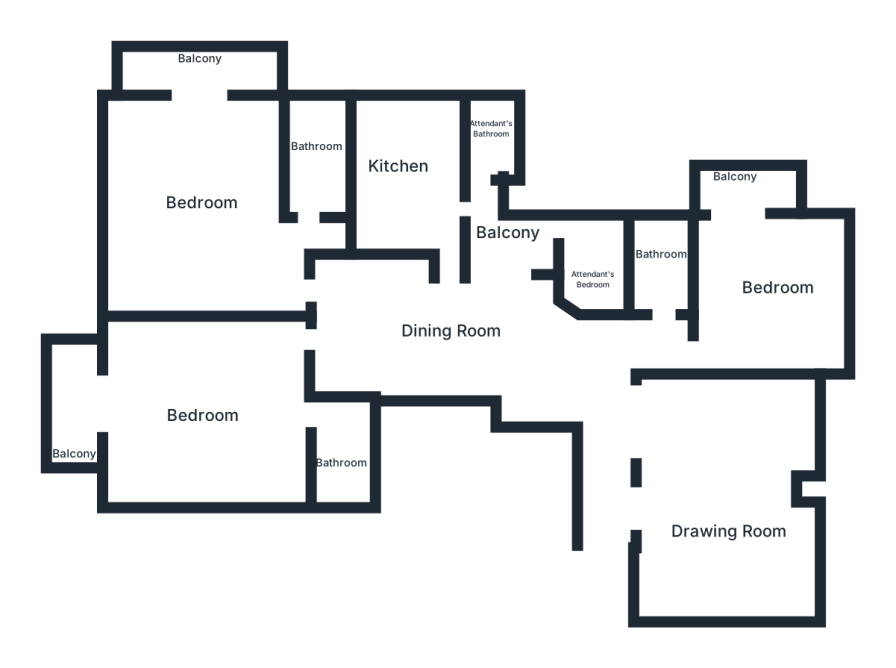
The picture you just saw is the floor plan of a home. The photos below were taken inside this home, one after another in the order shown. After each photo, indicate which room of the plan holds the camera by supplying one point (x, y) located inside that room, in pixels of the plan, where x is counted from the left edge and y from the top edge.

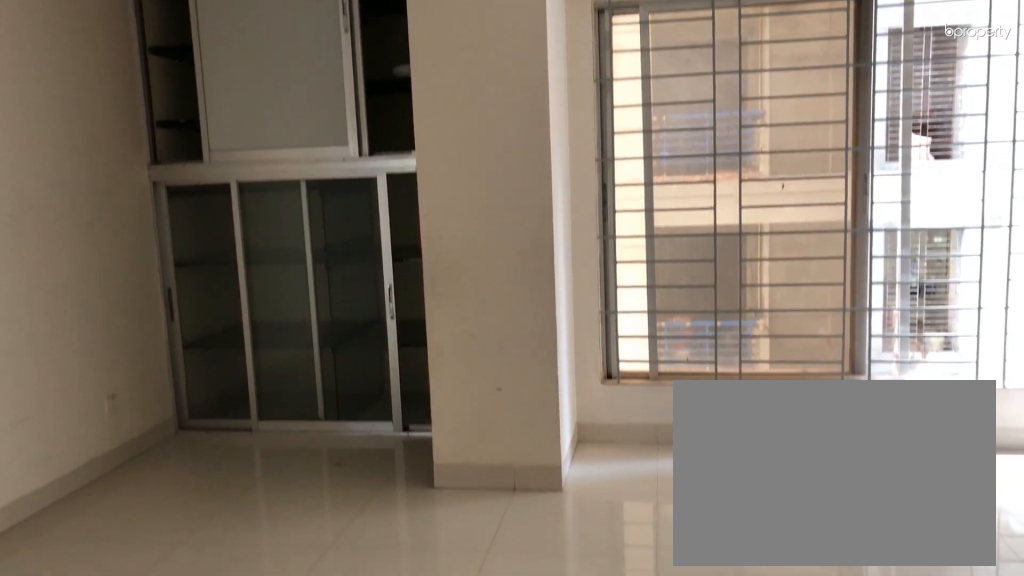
(716, 503)
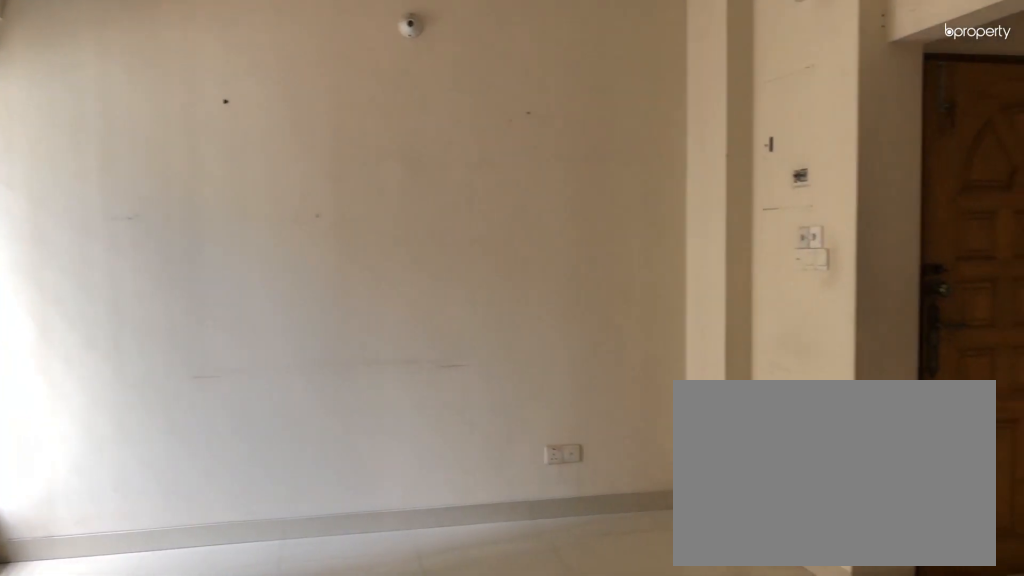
(716, 504)
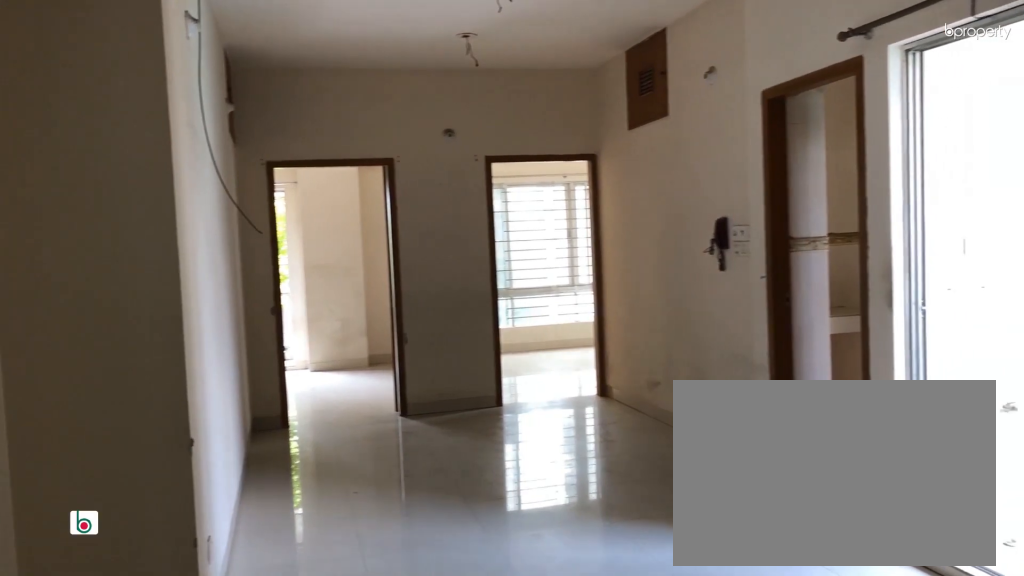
(437, 322)
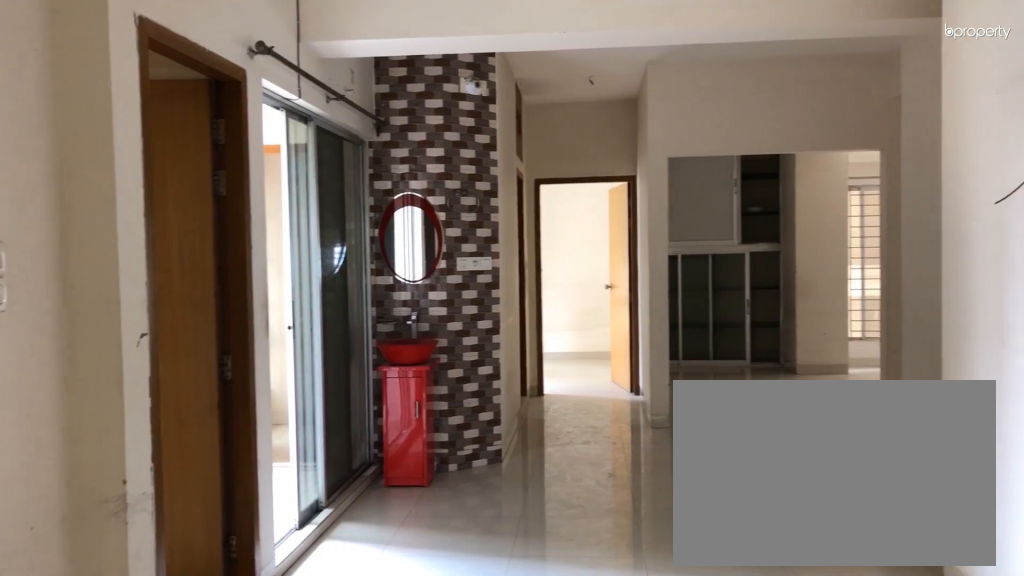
(437, 322)
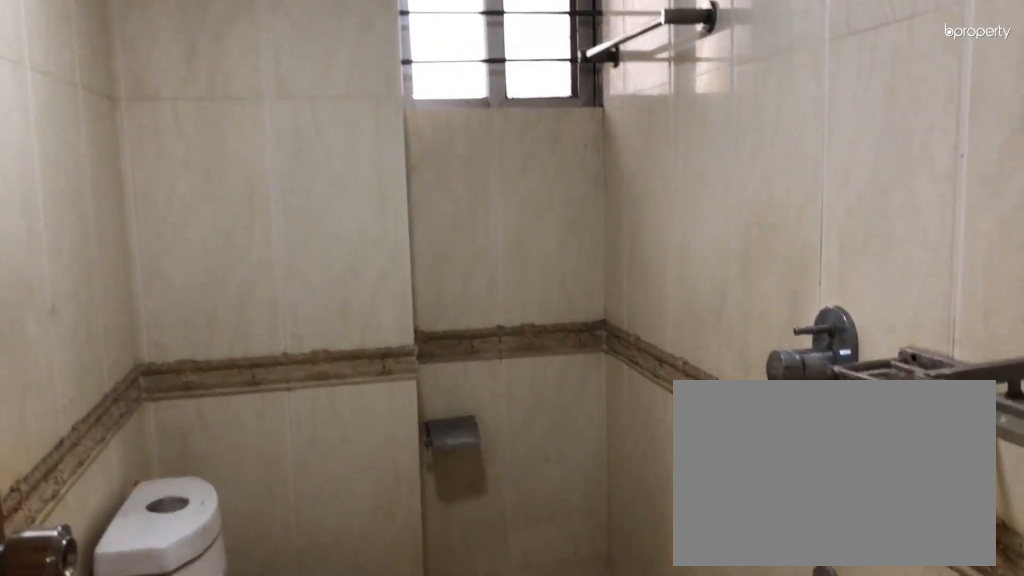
(663, 262)
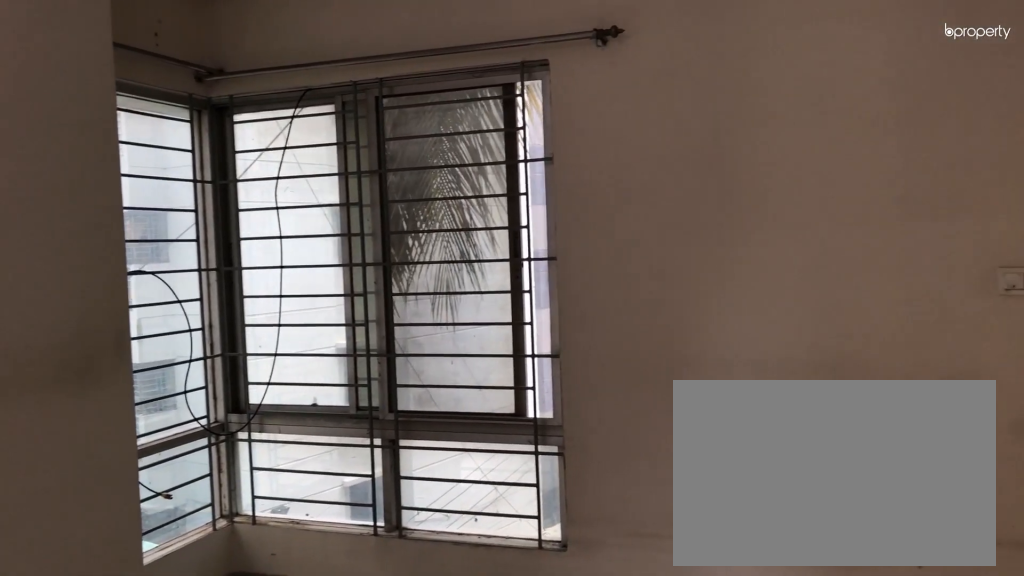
(768, 278)
